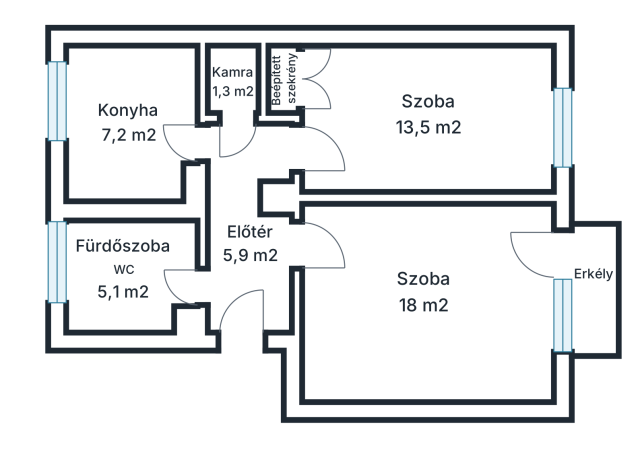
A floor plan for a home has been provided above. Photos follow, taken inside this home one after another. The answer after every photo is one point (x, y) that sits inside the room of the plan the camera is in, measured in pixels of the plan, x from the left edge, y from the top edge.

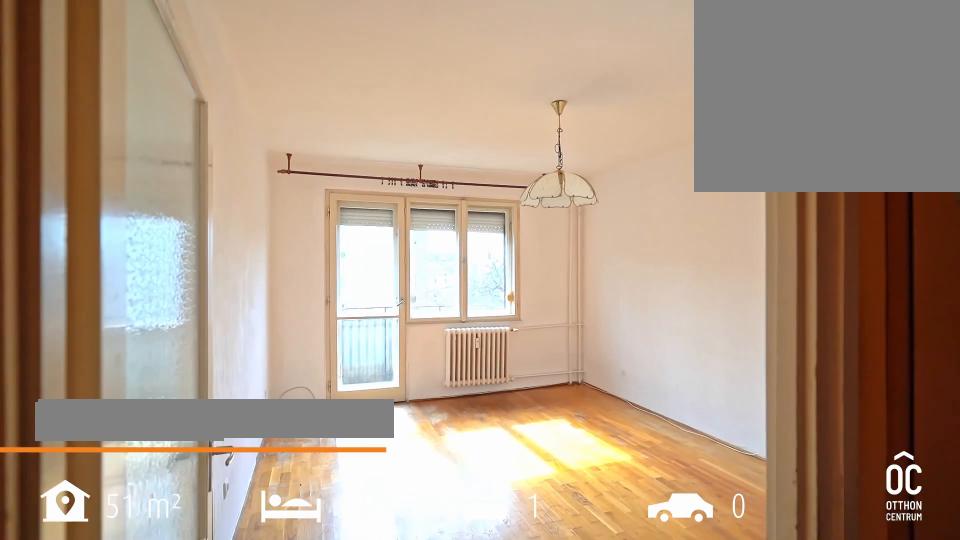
(424, 296)
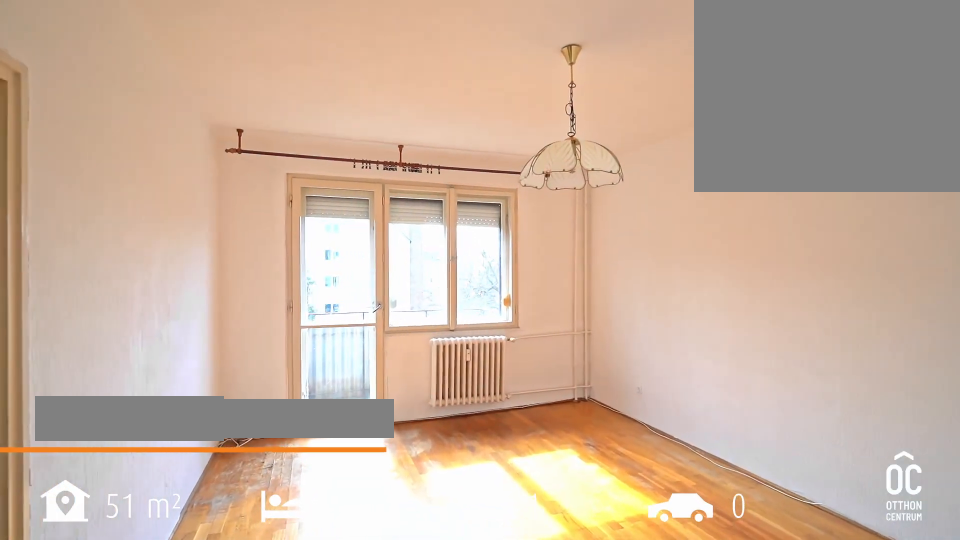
(424, 296)
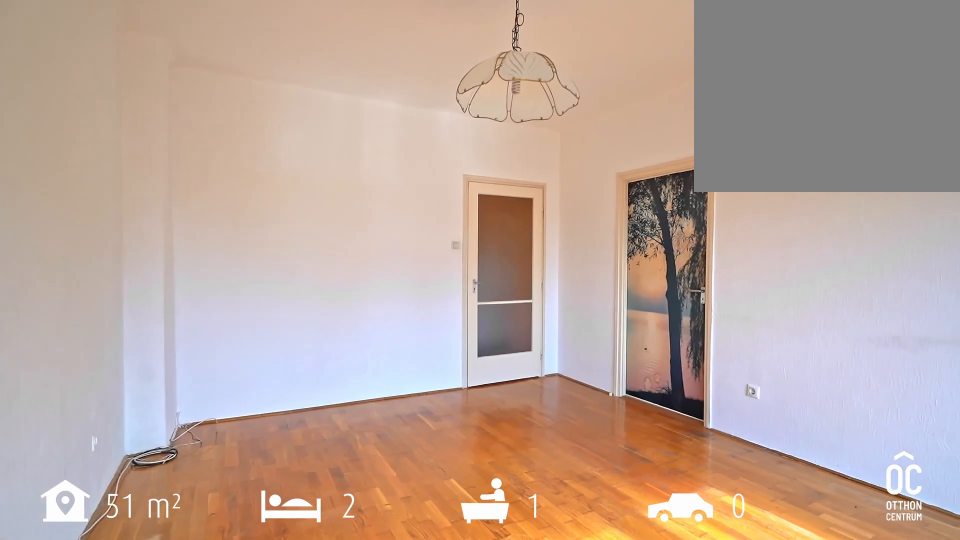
(424, 296)
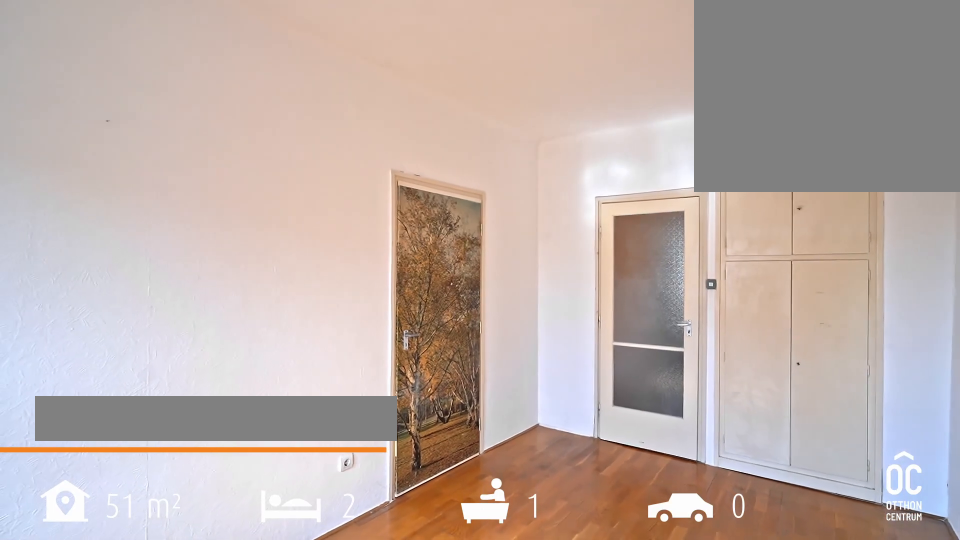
(428, 117)
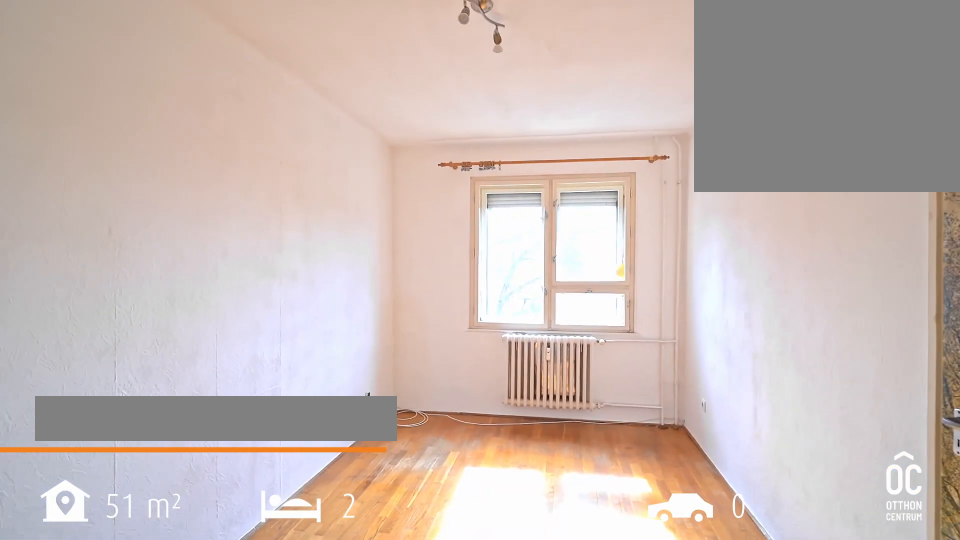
(428, 117)
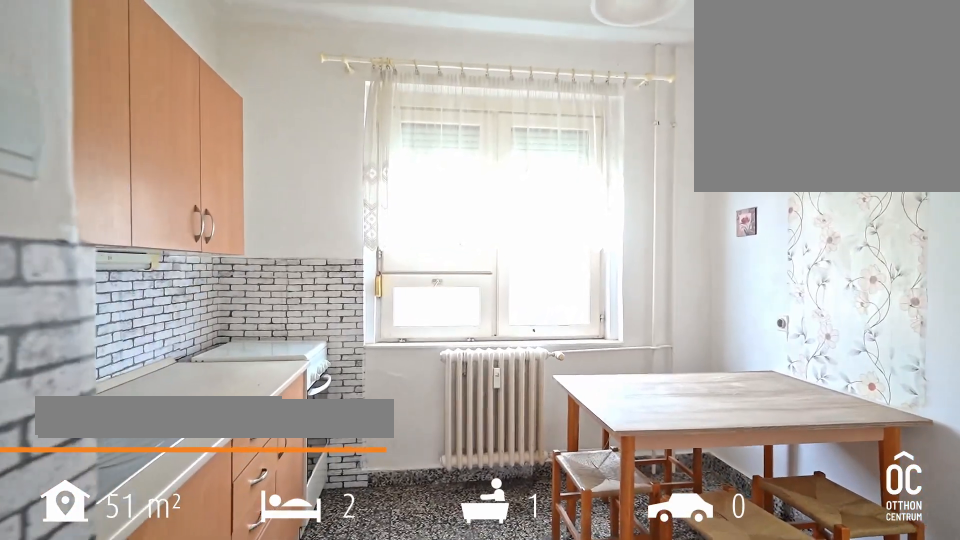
(128, 122)
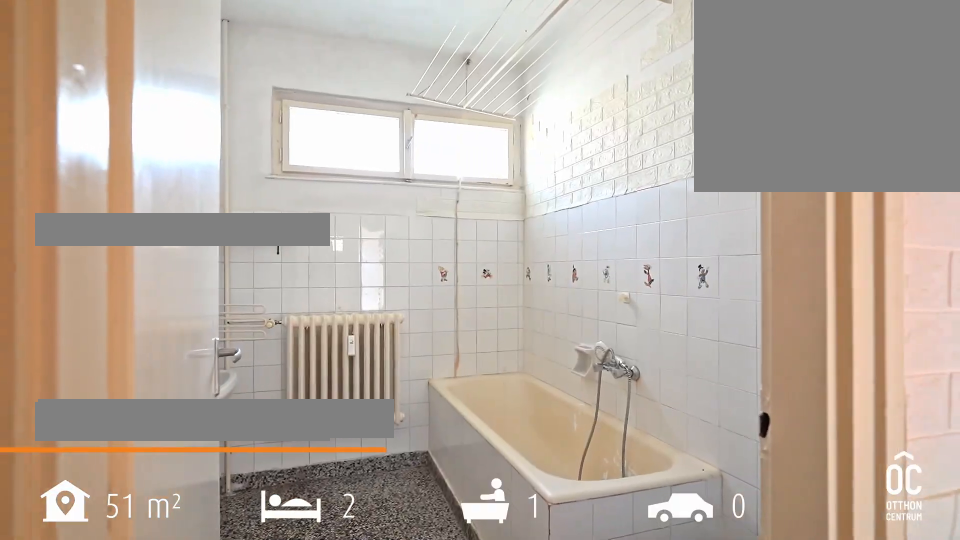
(122, 270)
